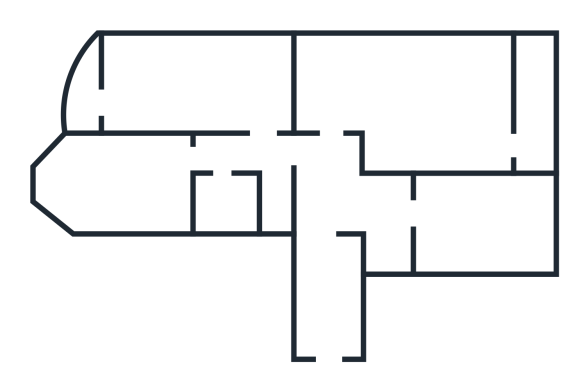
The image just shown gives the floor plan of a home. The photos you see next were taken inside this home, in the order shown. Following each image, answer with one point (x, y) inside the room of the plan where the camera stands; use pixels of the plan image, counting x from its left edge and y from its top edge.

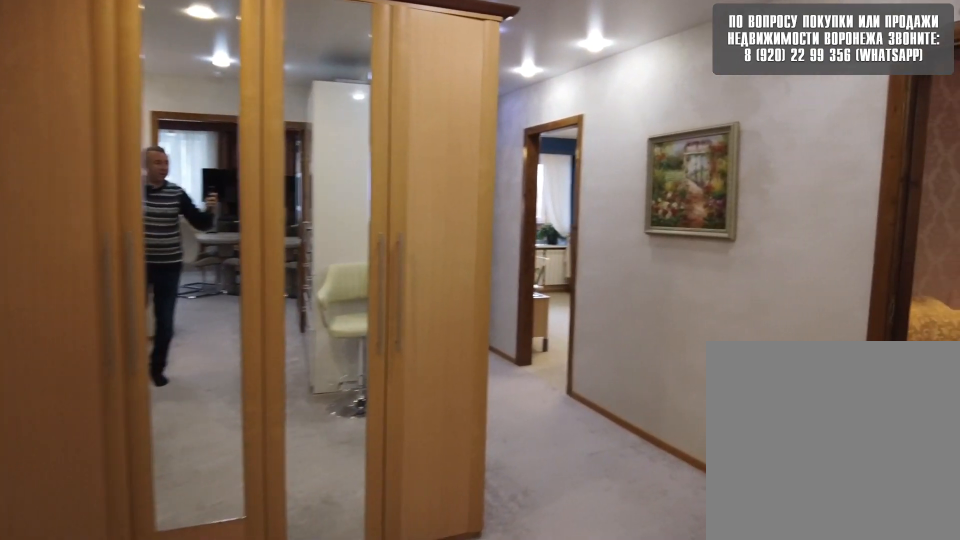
(338, 206)
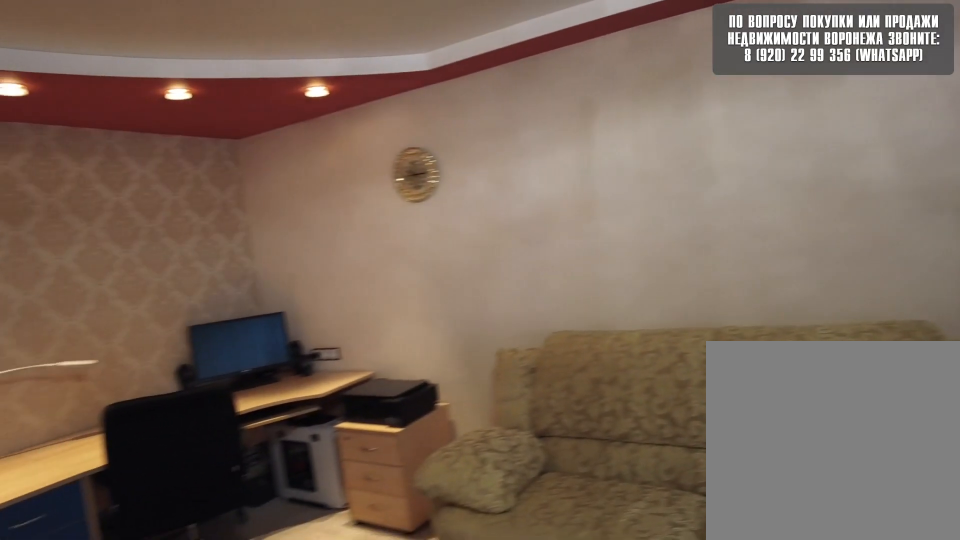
(375, 93)
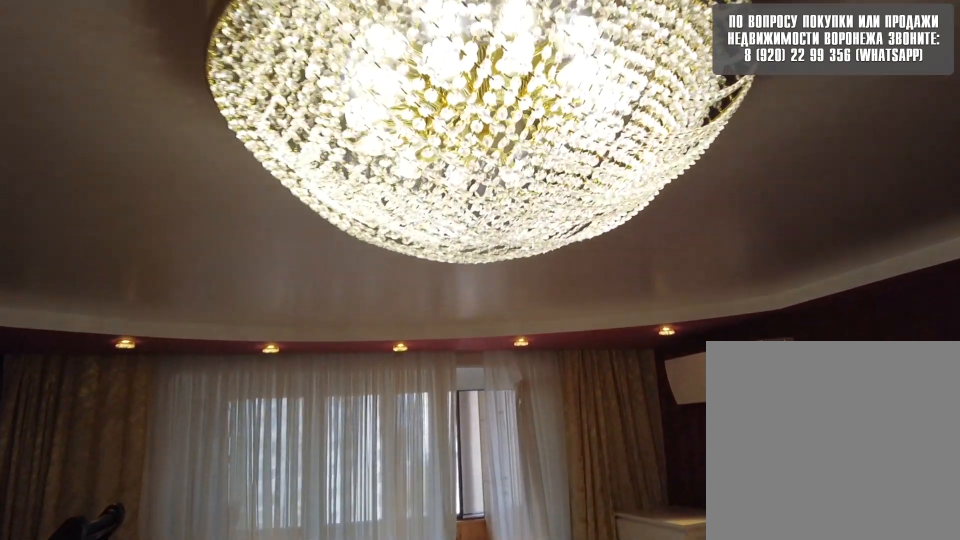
(375, 93)
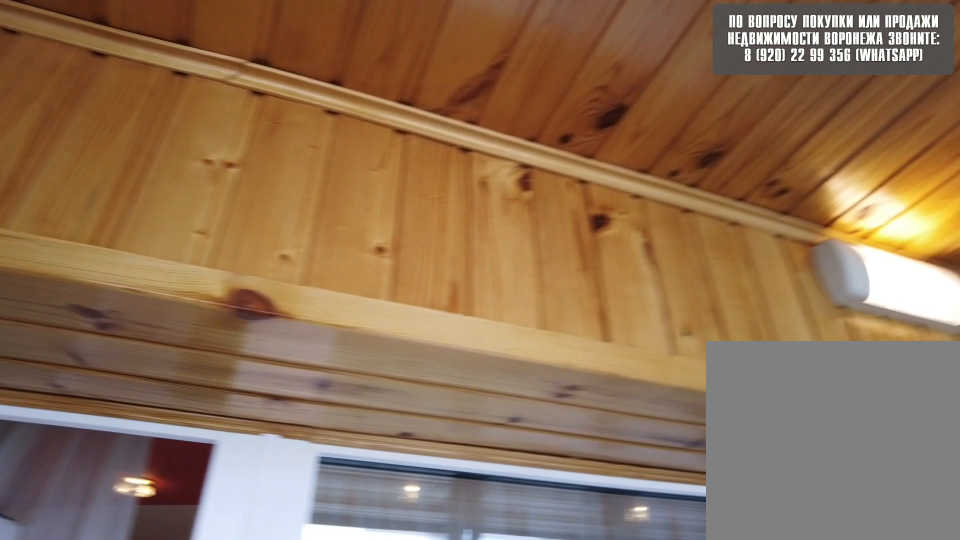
(546, 140)
